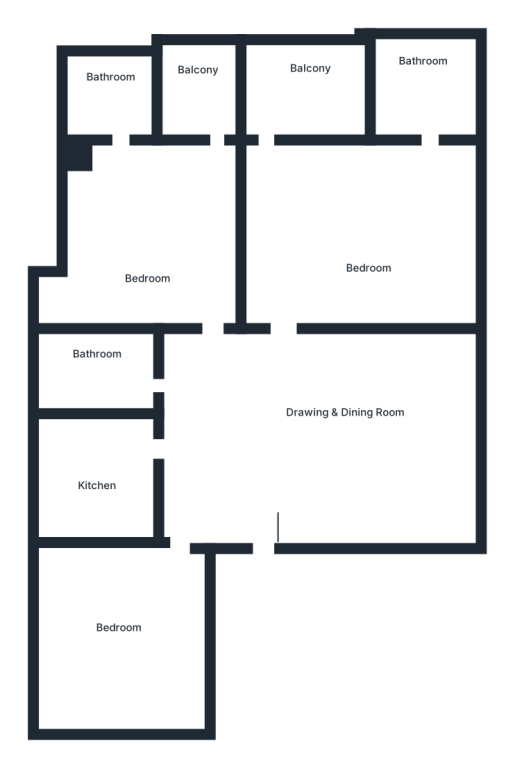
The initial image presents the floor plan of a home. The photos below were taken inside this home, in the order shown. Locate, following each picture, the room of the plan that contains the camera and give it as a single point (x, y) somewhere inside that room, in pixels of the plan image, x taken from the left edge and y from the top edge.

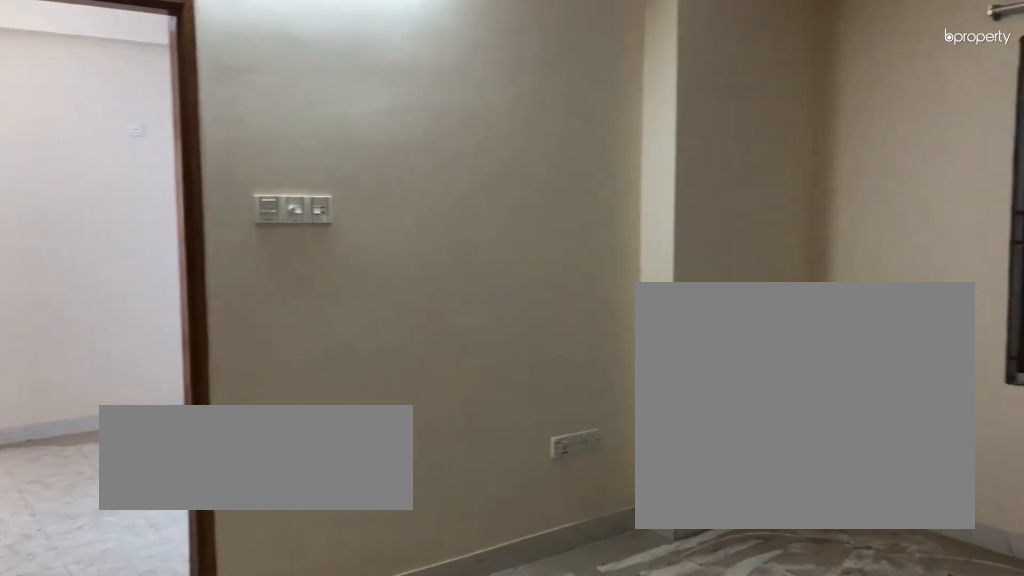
(310, 413)
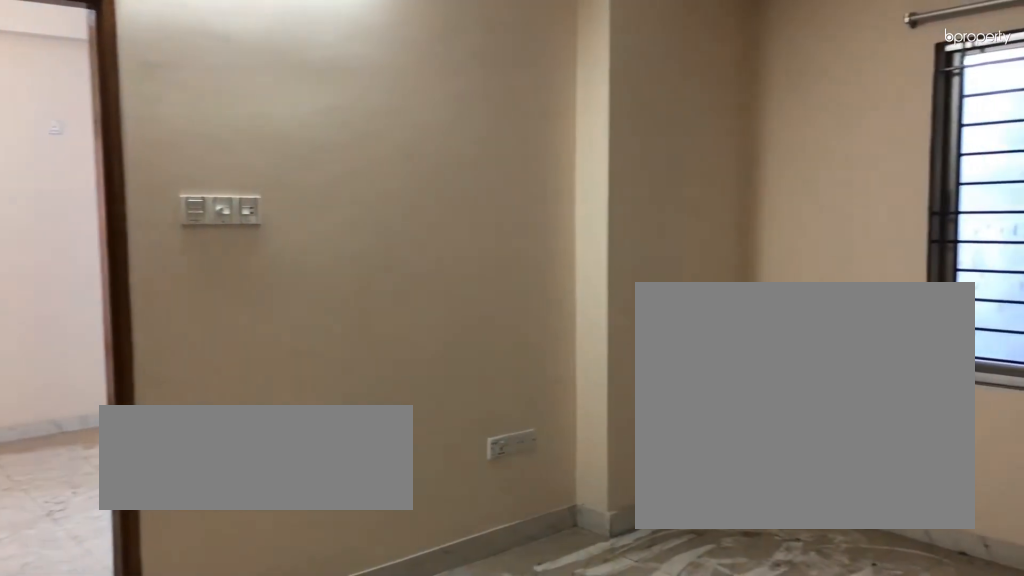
(310, 413)
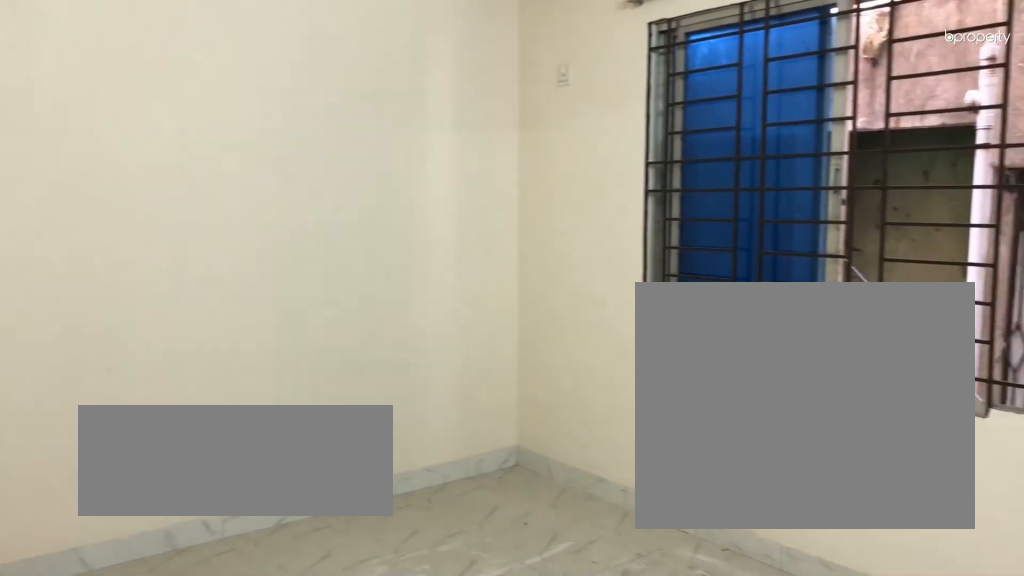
(127, 616)
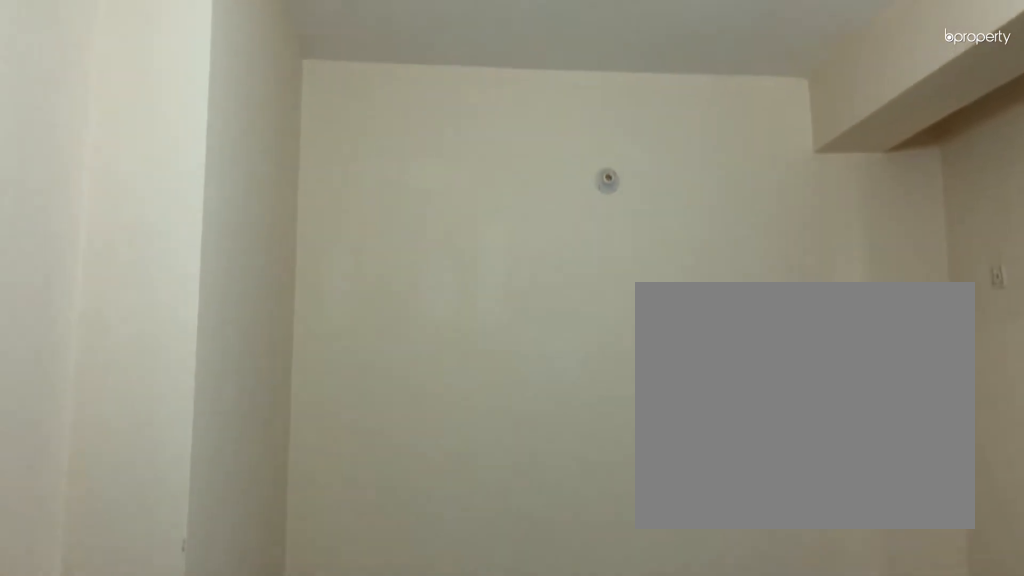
(127, 616)
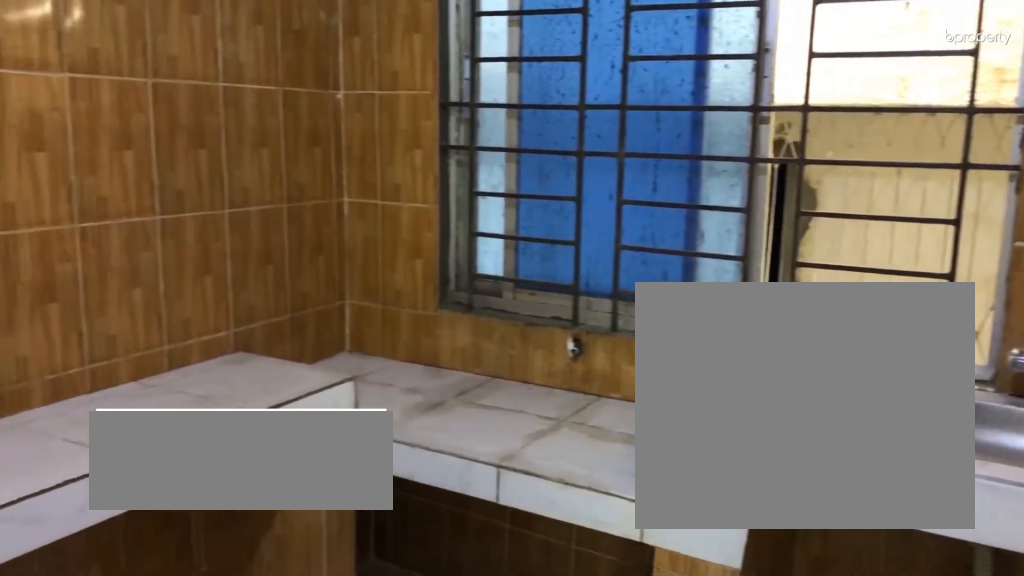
(94, 466)
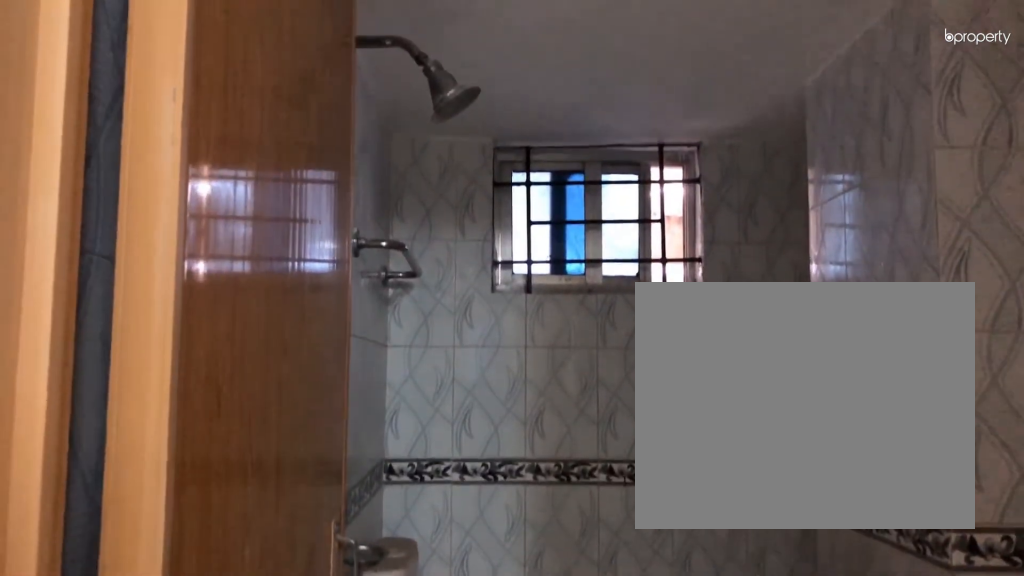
(99, 367)
